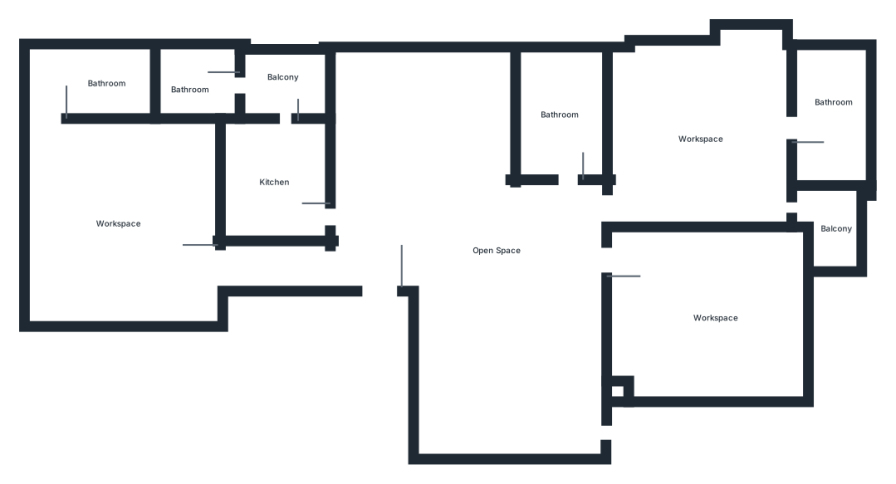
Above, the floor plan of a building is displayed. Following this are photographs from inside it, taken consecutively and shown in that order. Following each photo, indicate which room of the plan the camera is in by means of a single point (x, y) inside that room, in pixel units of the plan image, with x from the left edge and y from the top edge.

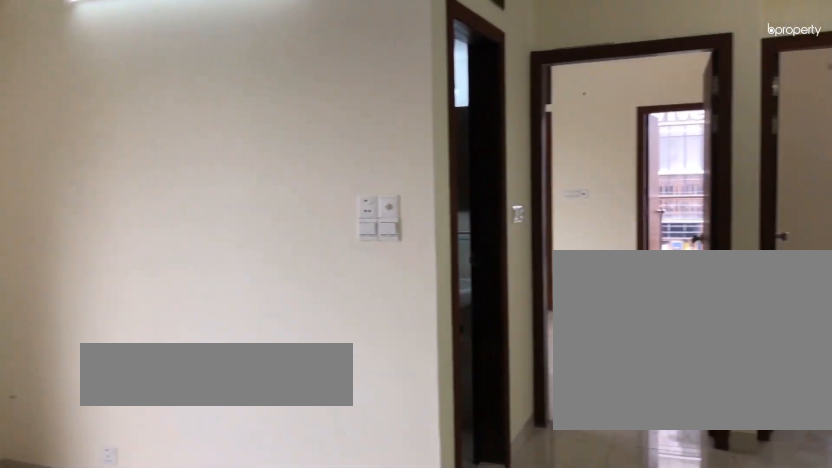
(471, 237)
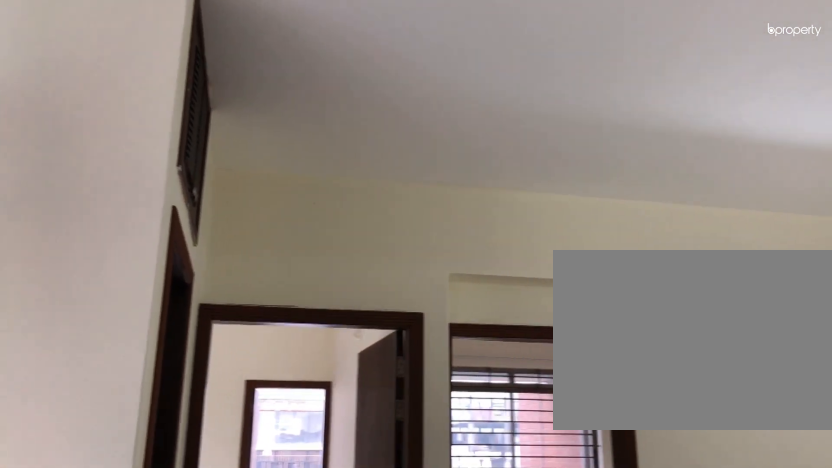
(532, 318)
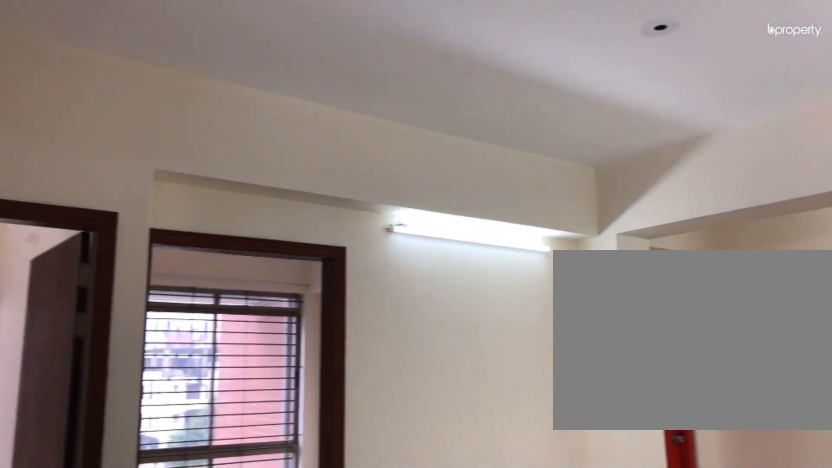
(514, 329)
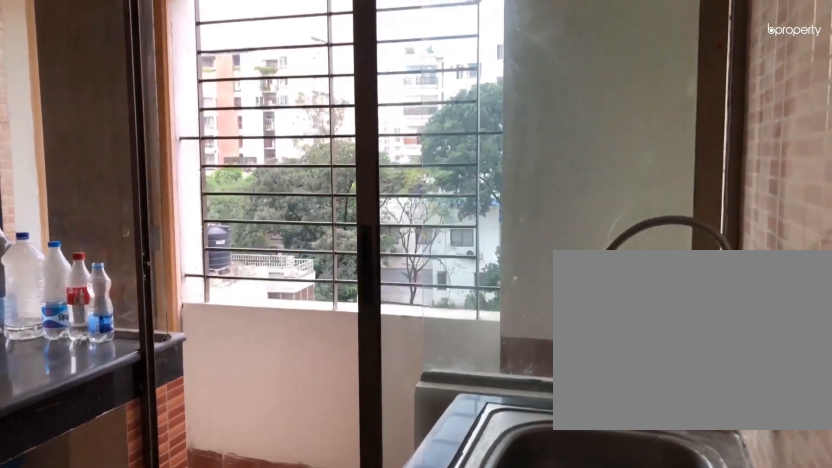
(283, 182)
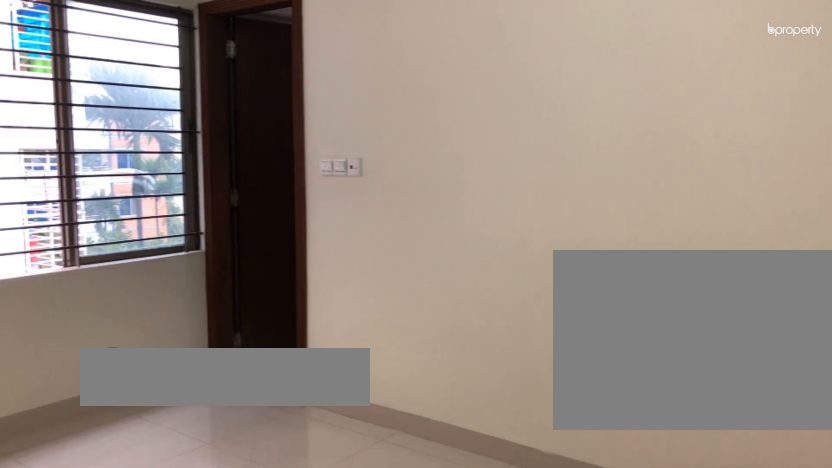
(123, 221)
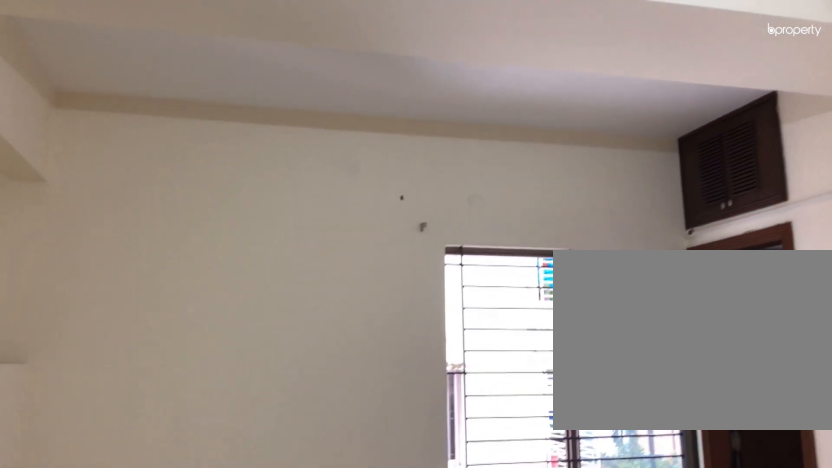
(123, 221)
